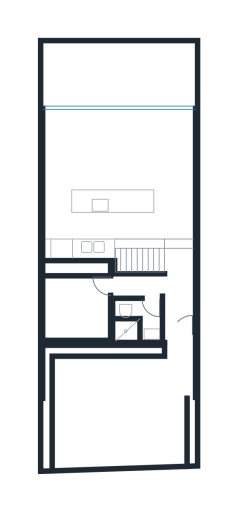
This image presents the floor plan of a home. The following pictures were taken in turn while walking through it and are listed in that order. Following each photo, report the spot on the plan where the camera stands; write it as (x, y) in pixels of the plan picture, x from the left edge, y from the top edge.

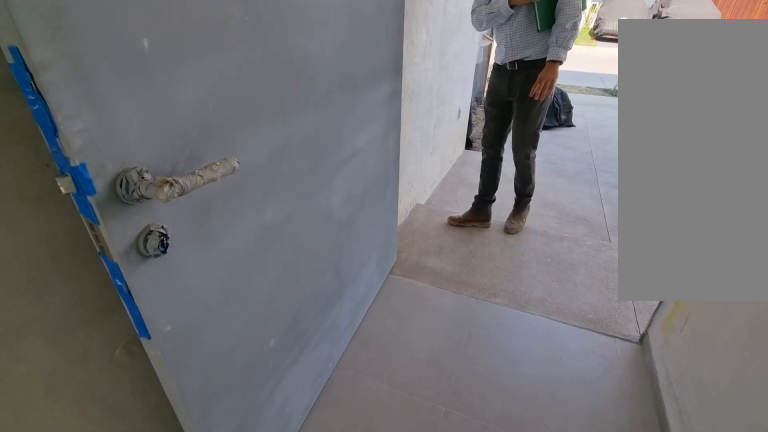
(184, 320)
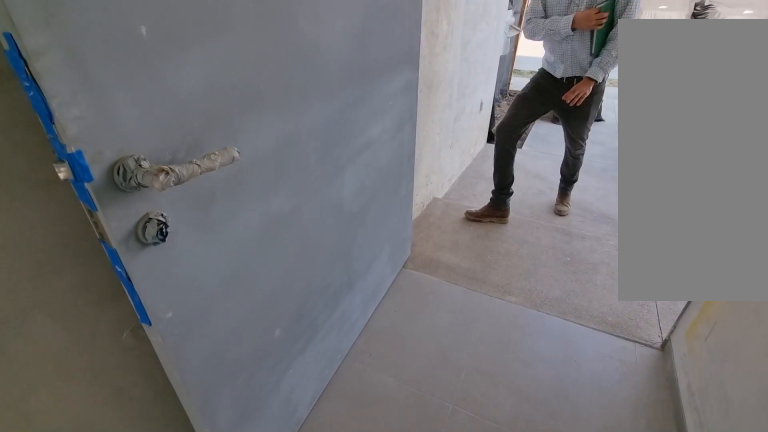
(184, 320)
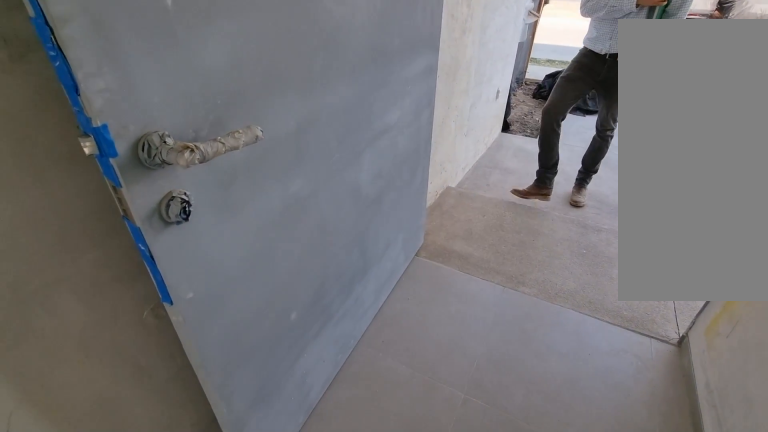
(184, 320)
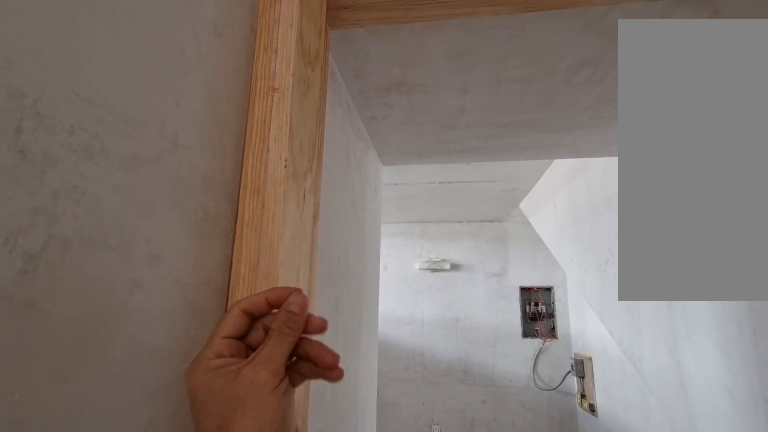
(119, 284)
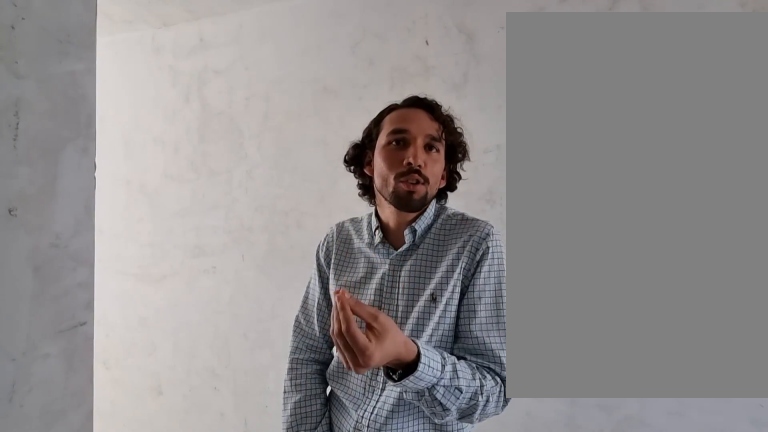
(118, 284)
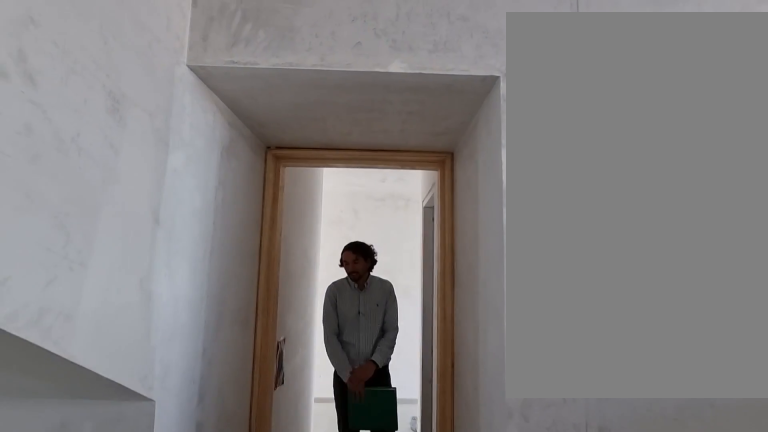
(116, 286)
